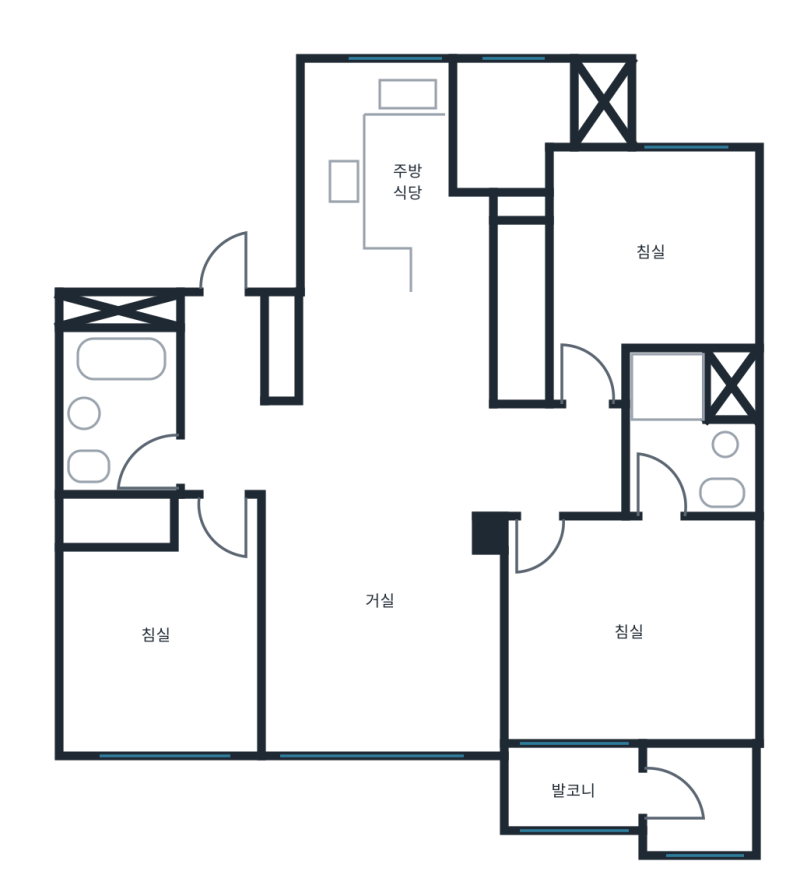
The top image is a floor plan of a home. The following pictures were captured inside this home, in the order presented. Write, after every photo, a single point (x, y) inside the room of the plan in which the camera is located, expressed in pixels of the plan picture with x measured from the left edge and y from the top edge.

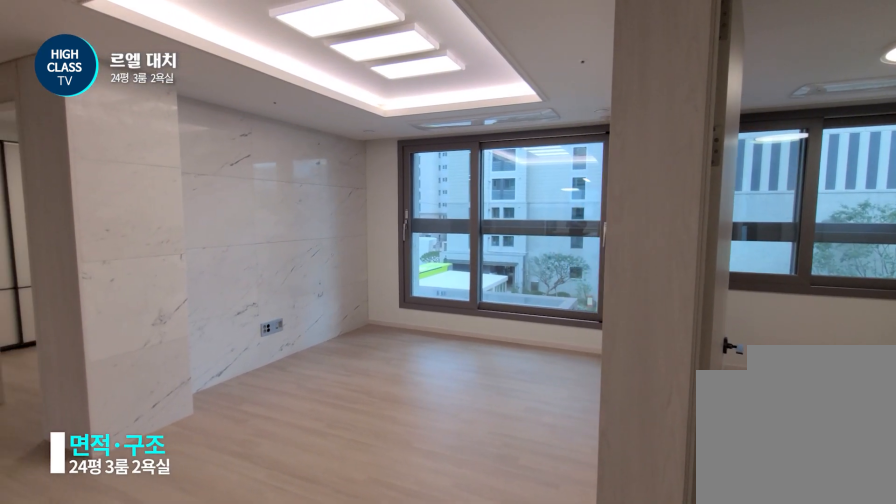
(244, 449)
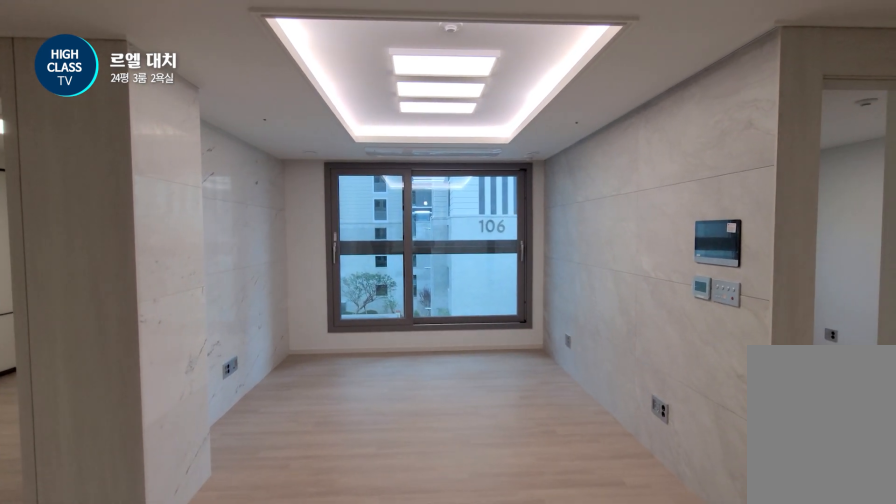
(381, 578)
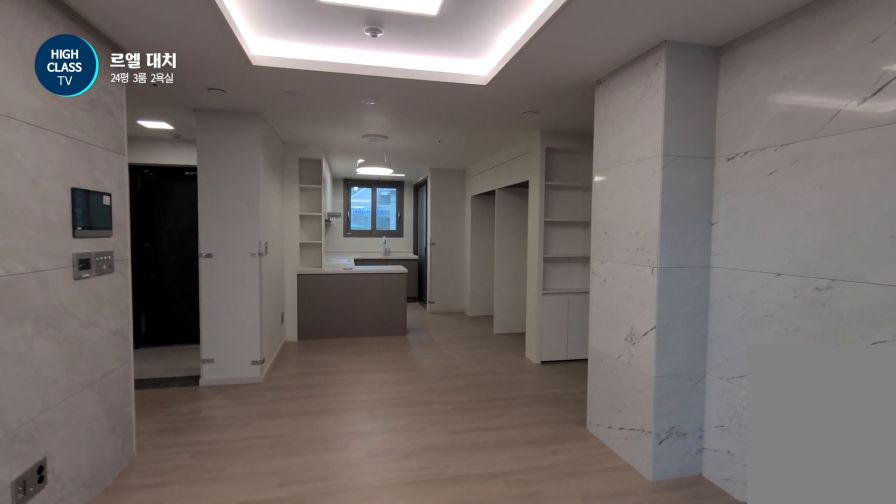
(381, 578)
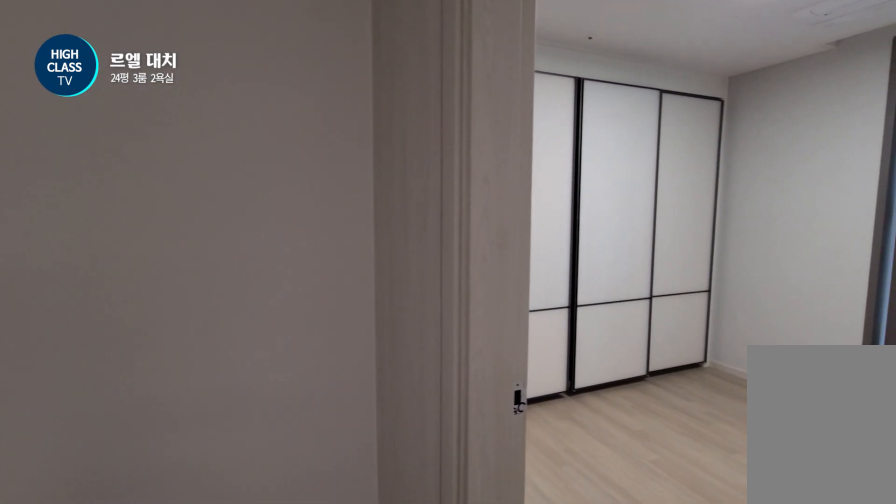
(563, 462)
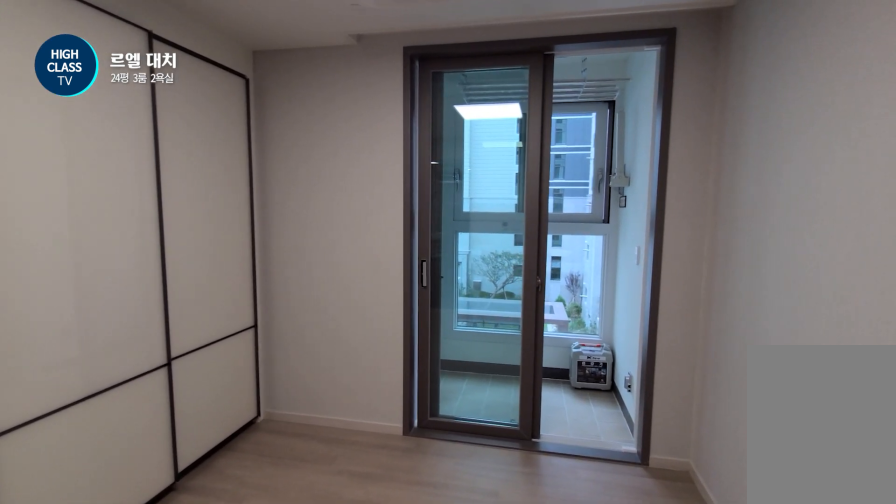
(619, 664)
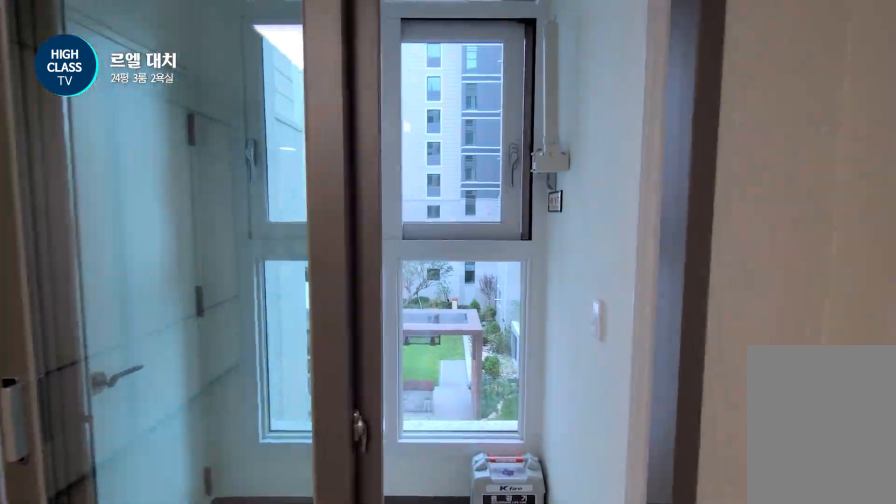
(619, 664)
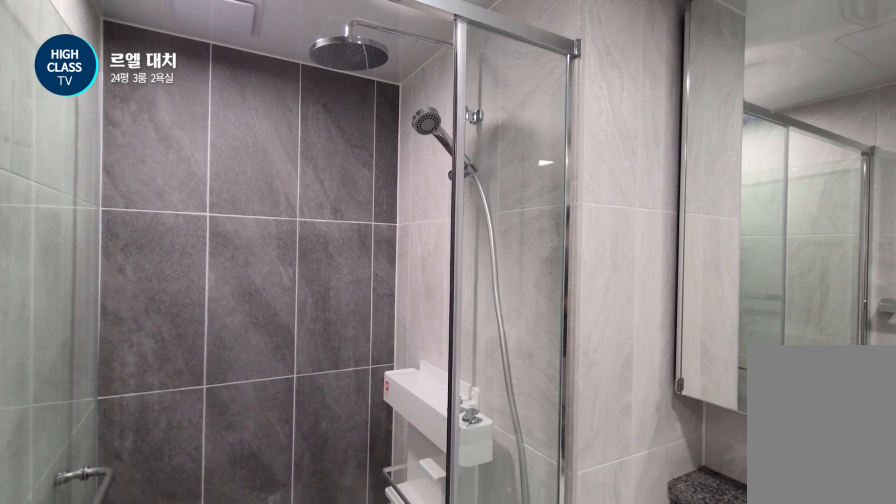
(690, 436)
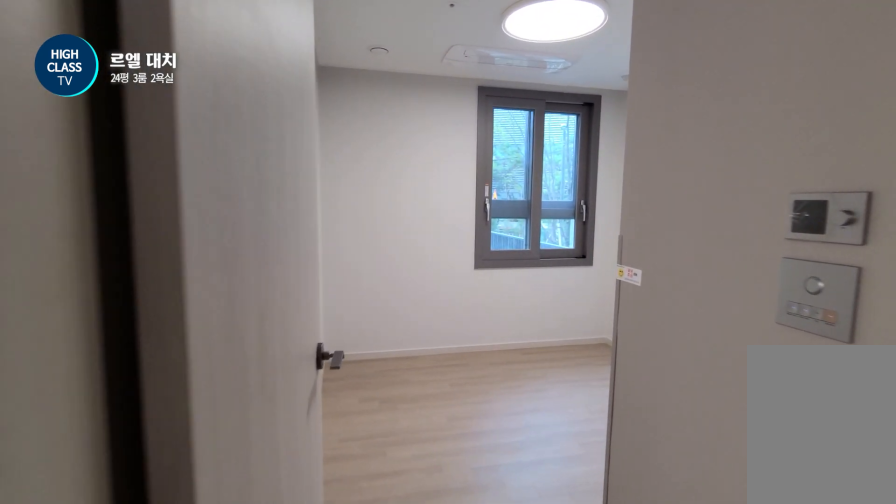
(563, 463)
